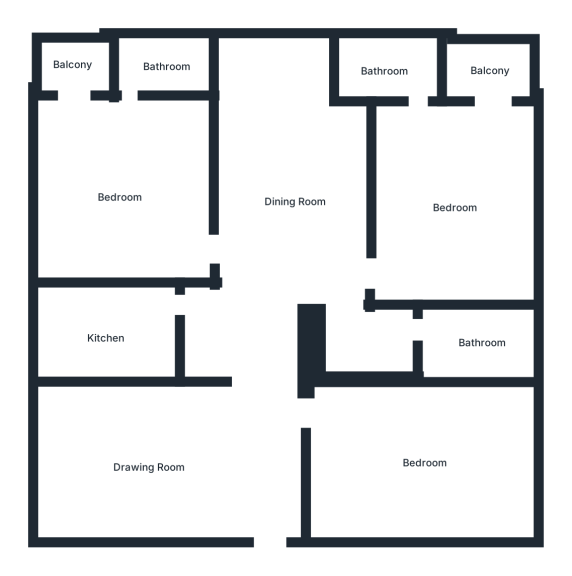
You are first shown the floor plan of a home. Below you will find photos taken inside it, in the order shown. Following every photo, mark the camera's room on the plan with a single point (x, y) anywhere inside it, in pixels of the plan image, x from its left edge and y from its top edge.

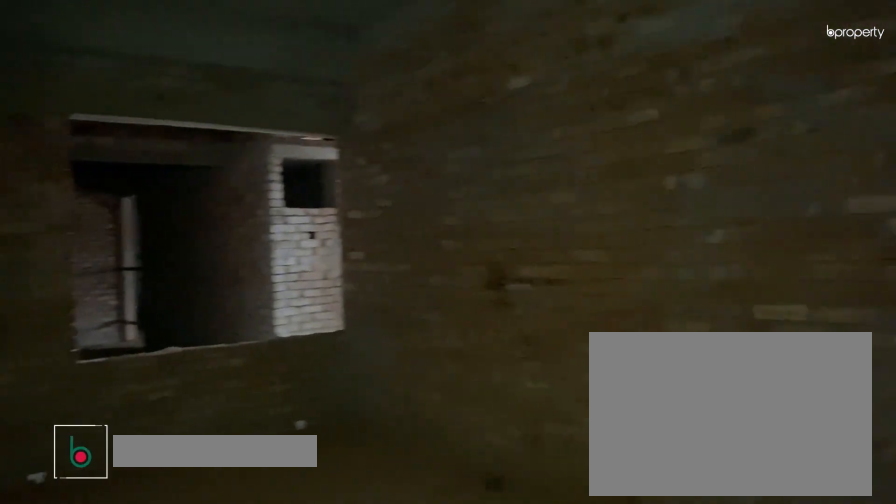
(150, 470)
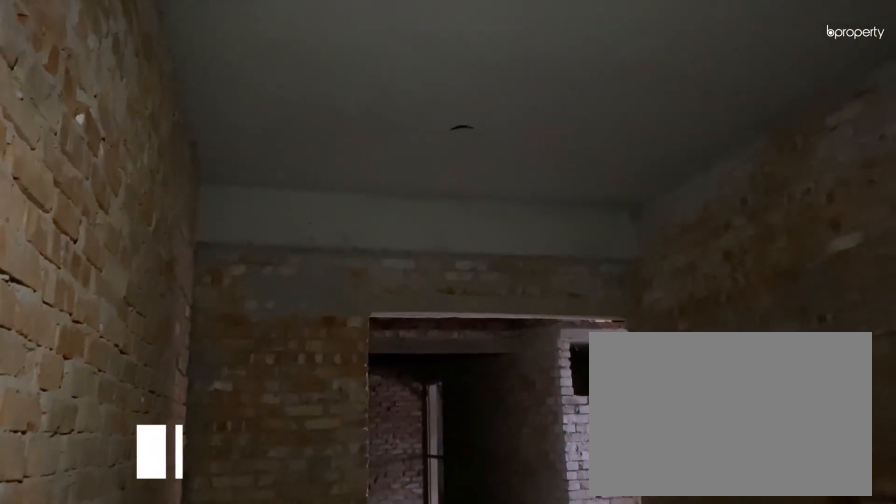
(150, 470)
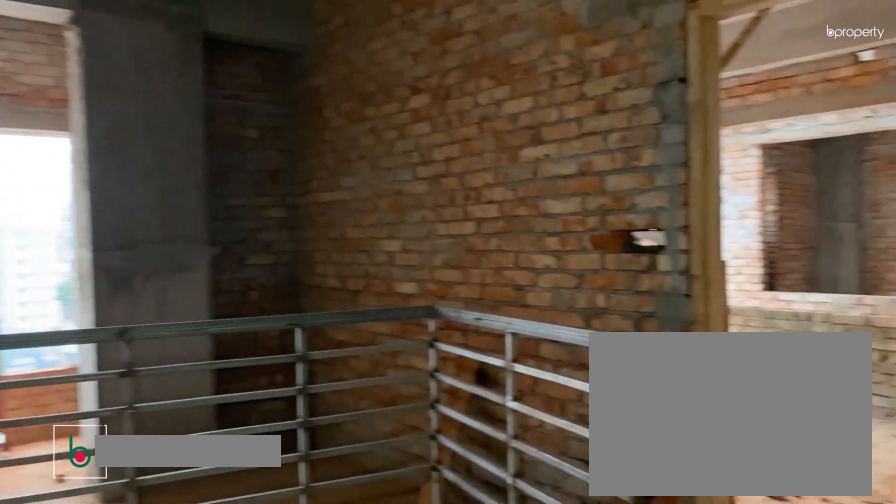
(295, 203)
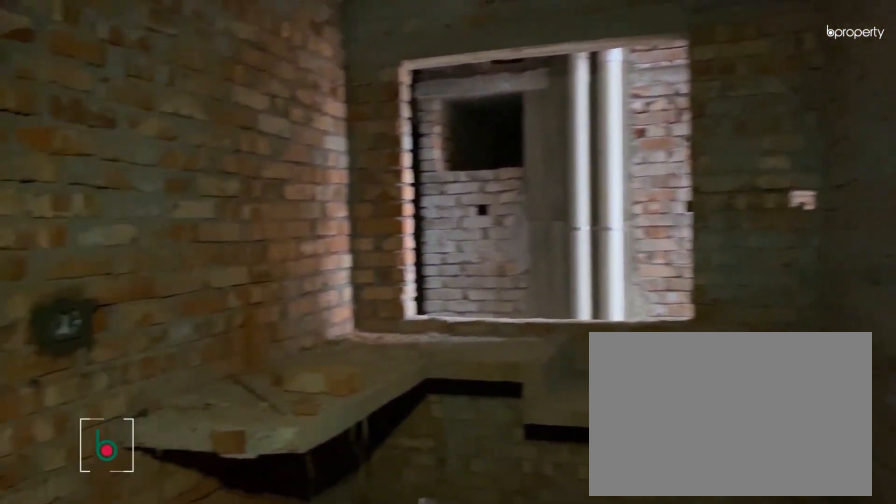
(106, 339)
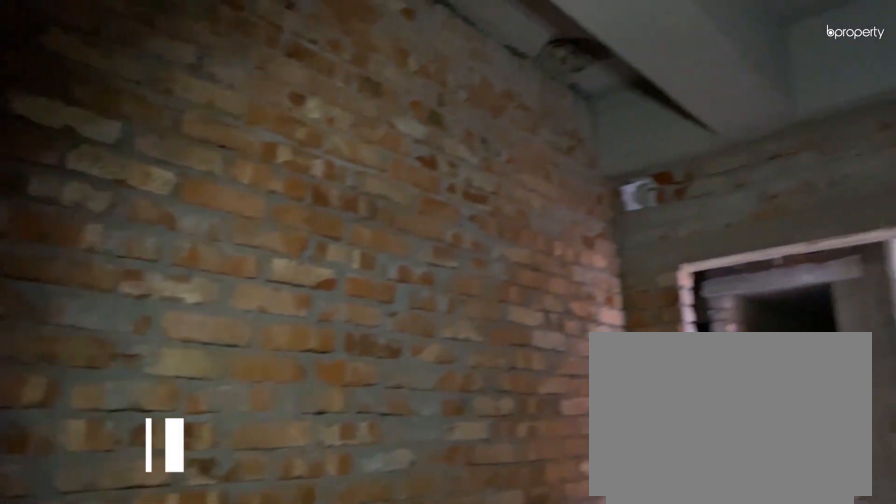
(106, 339)
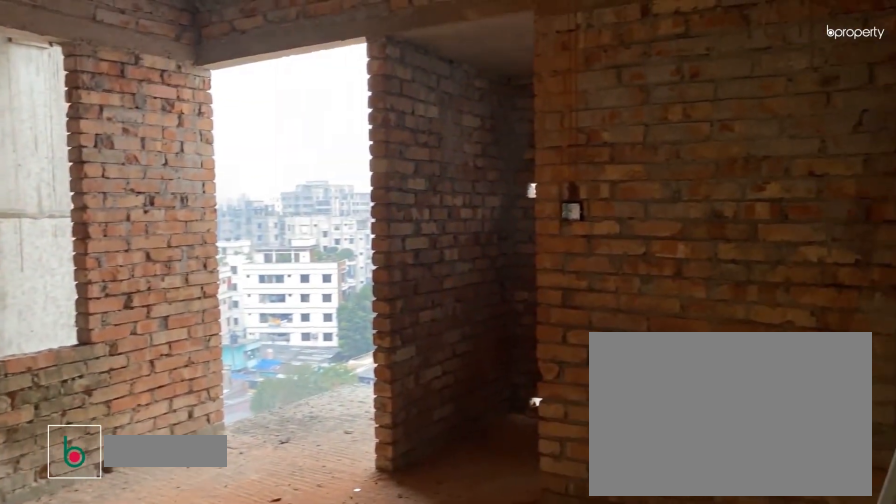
(120, 199)
